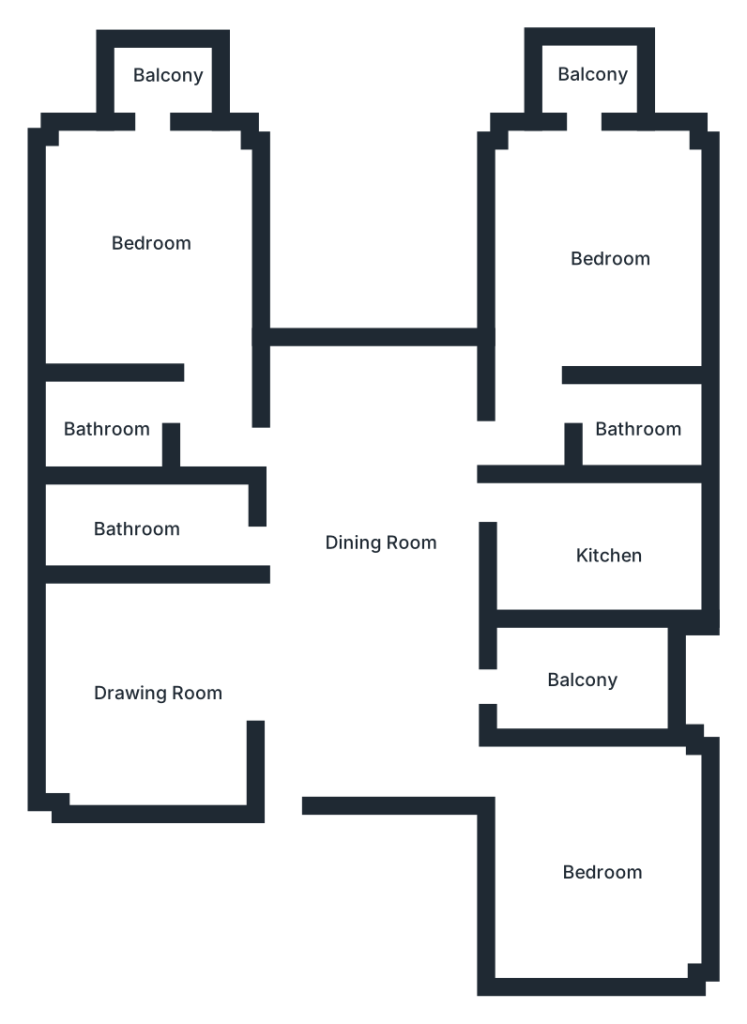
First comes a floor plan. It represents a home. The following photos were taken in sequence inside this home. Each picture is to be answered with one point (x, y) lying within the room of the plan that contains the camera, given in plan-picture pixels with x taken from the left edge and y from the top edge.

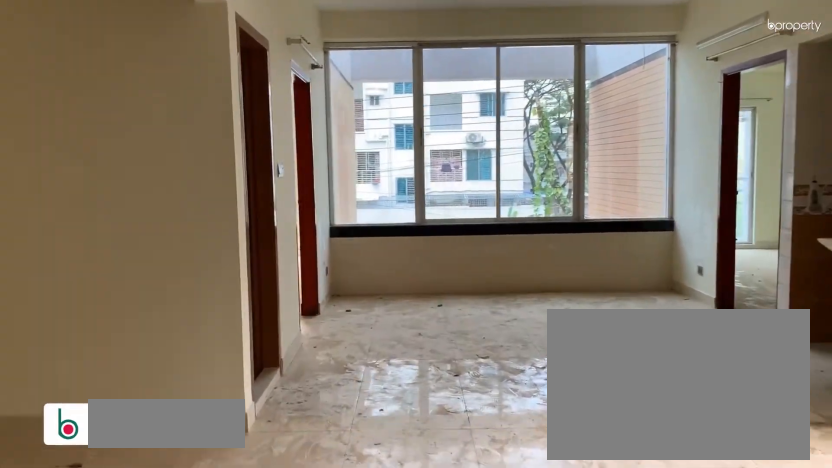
(372, 558)
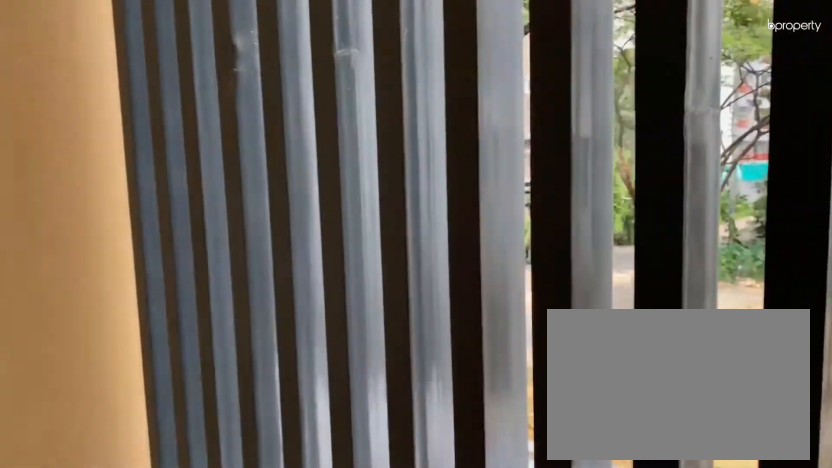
(587, 677)
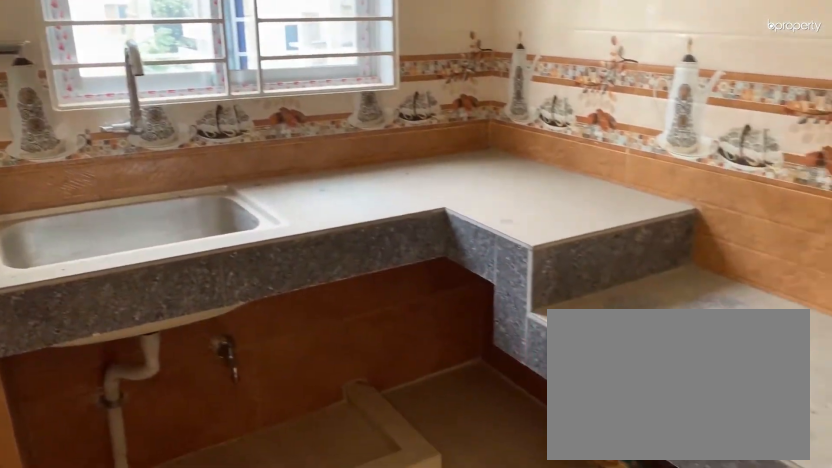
(581, 540)
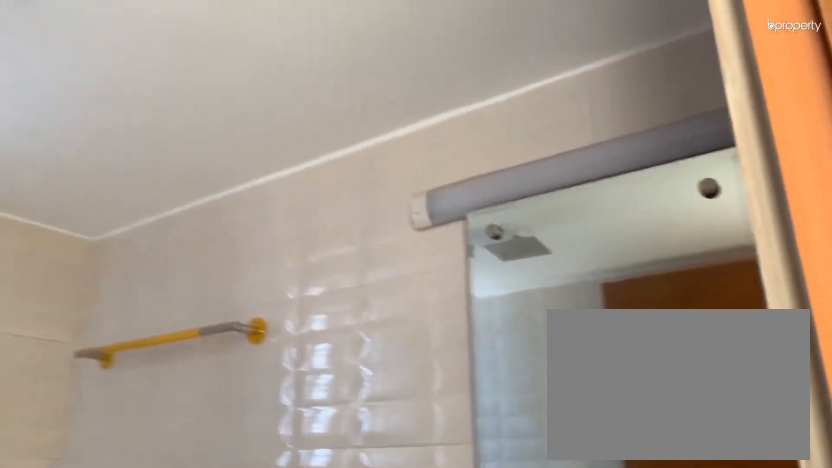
(627, 427)
